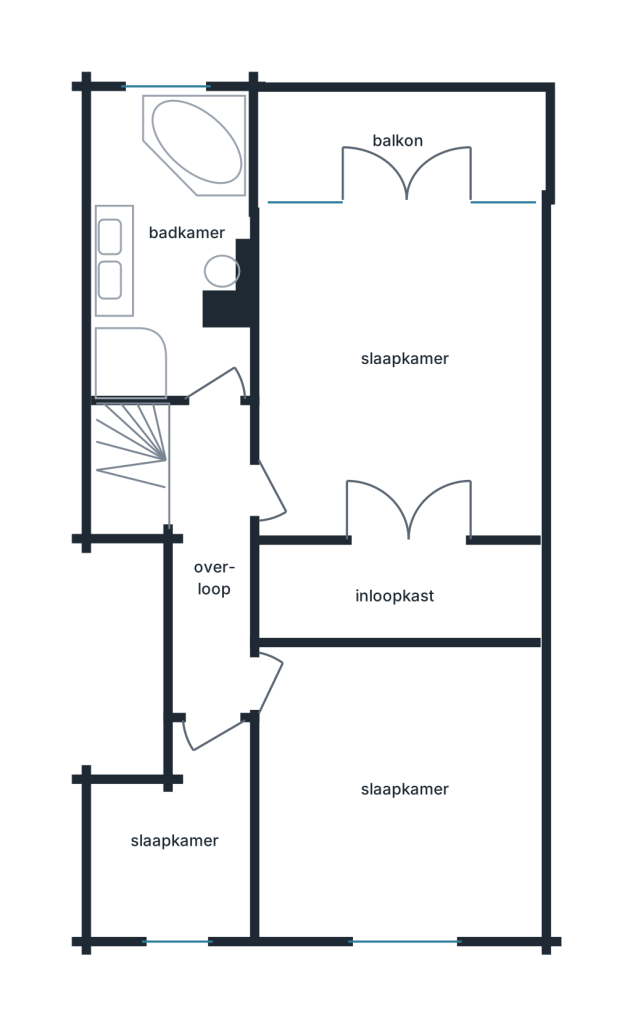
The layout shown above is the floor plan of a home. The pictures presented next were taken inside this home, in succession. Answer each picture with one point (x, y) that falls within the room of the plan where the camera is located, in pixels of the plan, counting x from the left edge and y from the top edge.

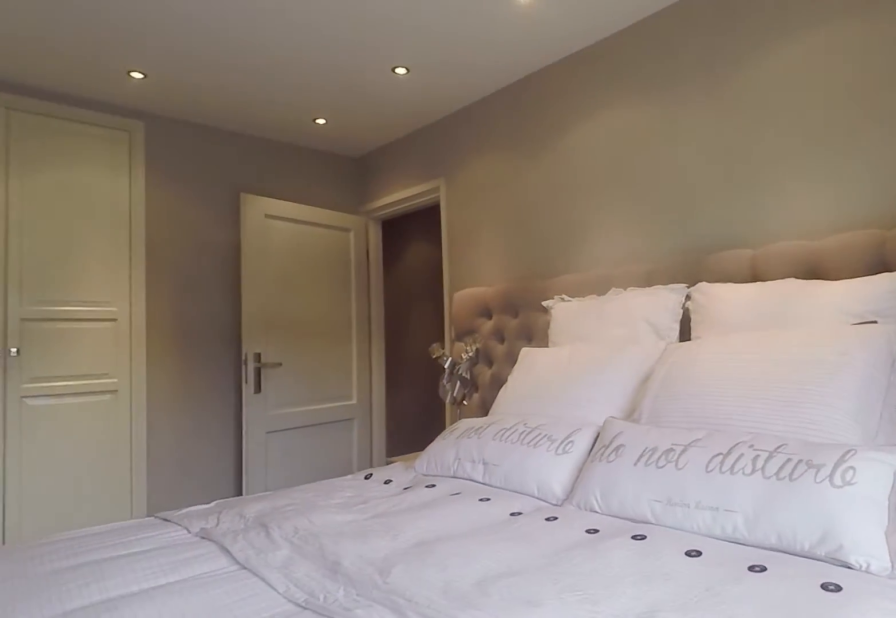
(399, 436)
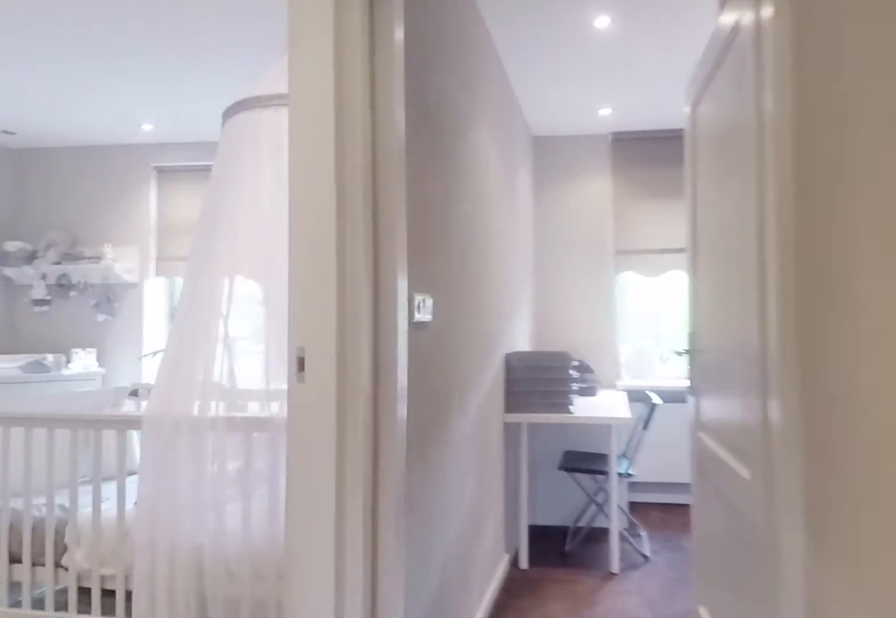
(212, 555)
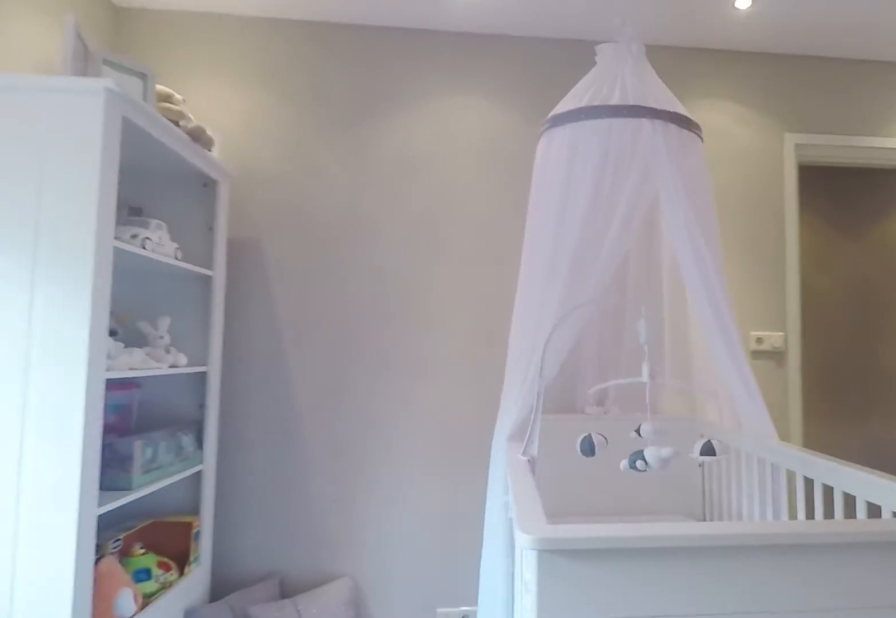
(319, 834)
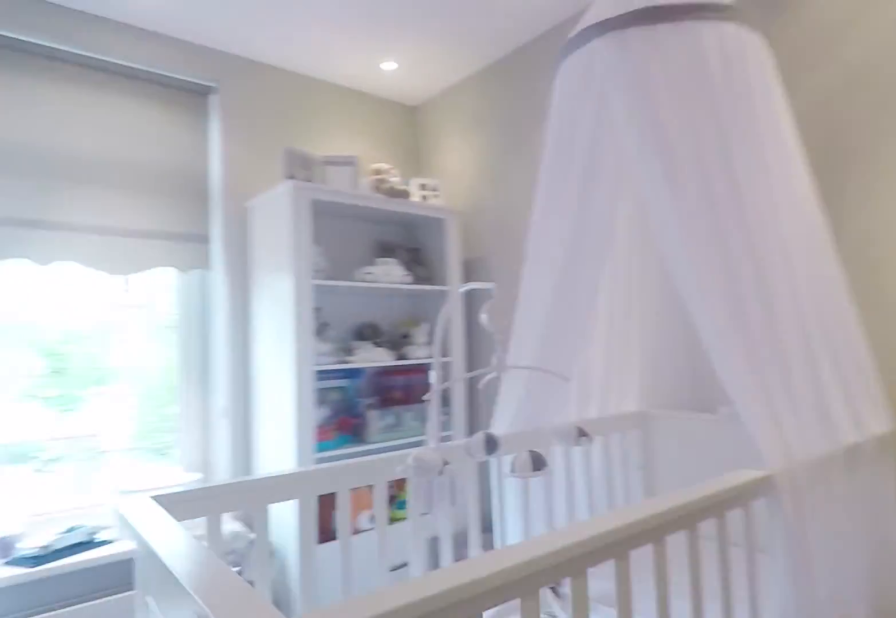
(319, 834)
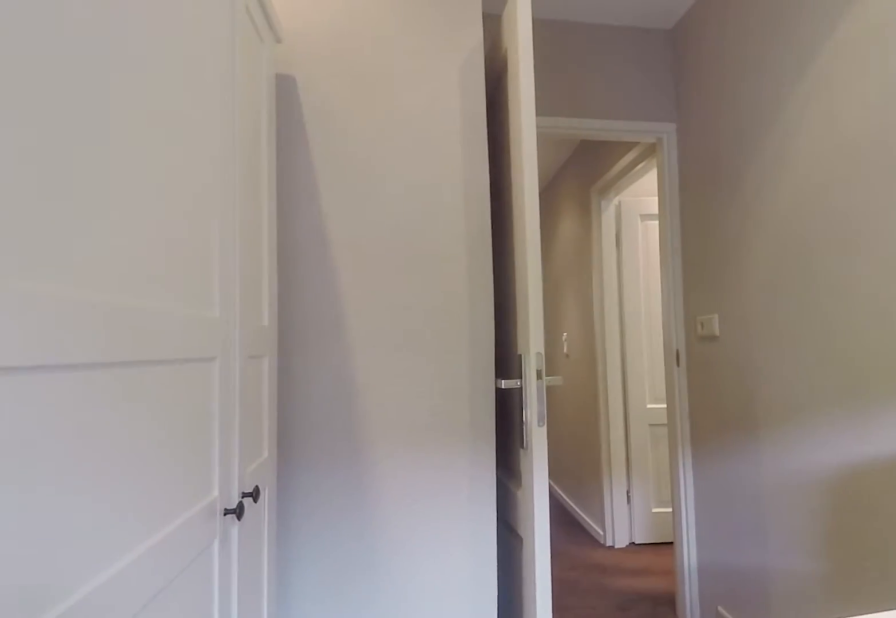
(180, 844)
